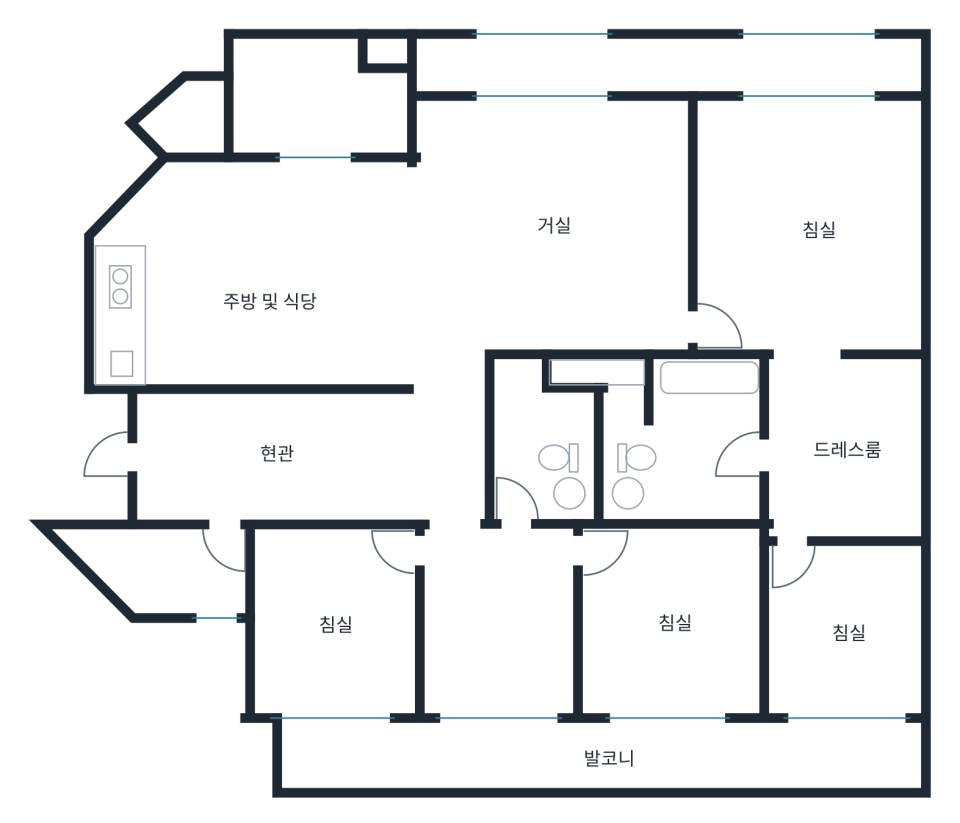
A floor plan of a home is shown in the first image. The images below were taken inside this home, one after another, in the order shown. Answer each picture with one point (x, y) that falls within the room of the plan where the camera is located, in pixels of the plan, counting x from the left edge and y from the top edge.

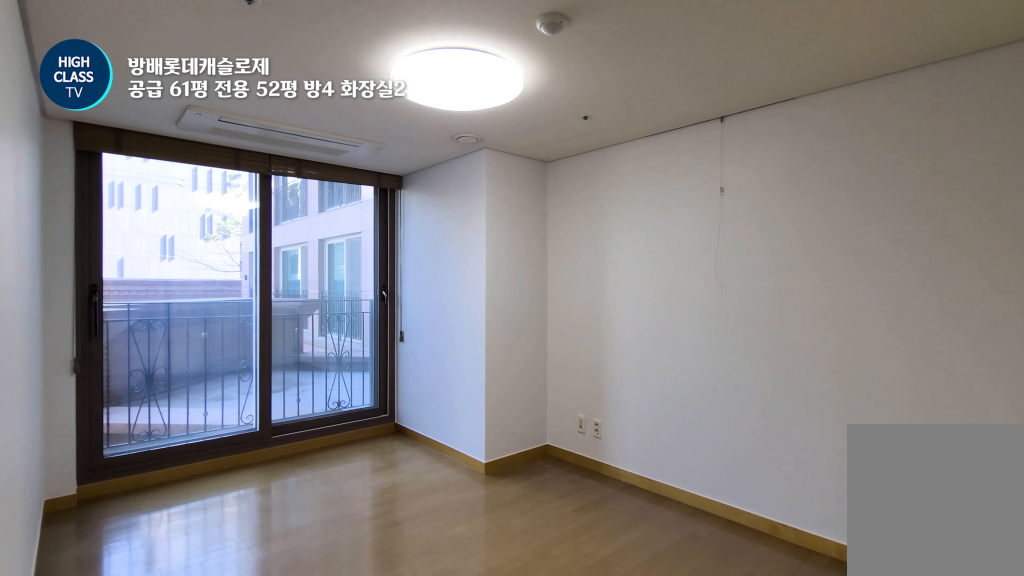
(339, 653)
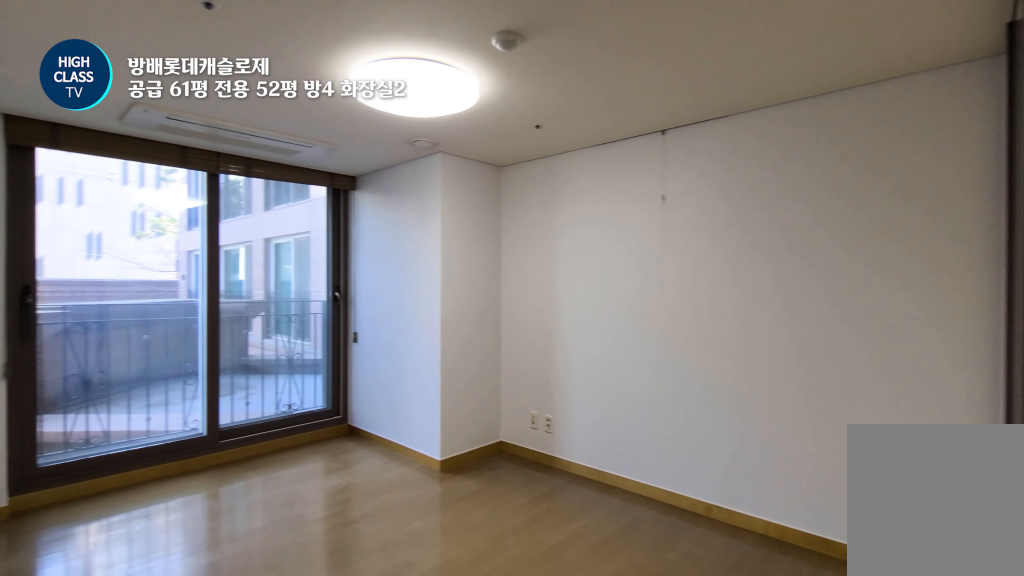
(339, 653)
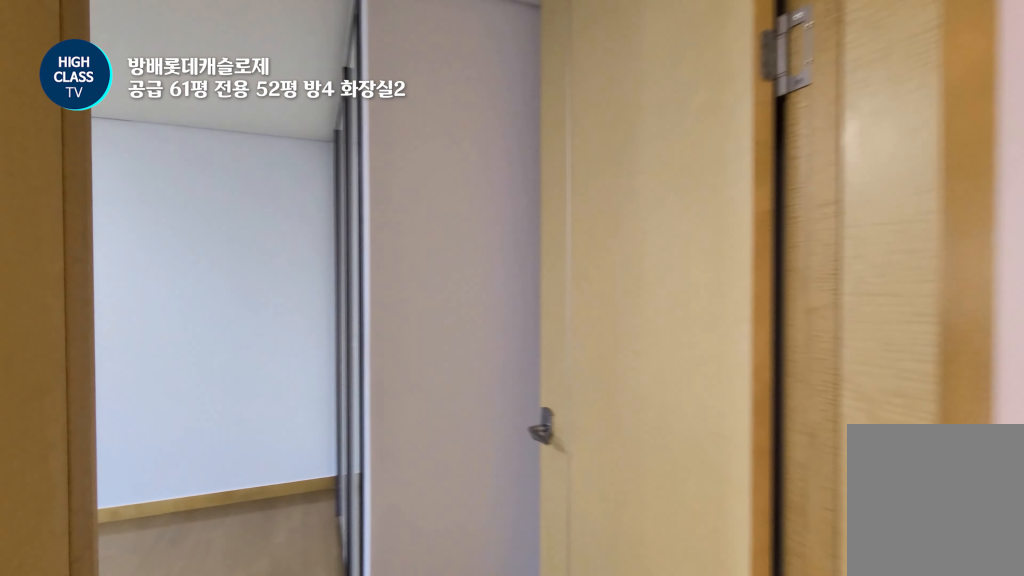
(498, 624)
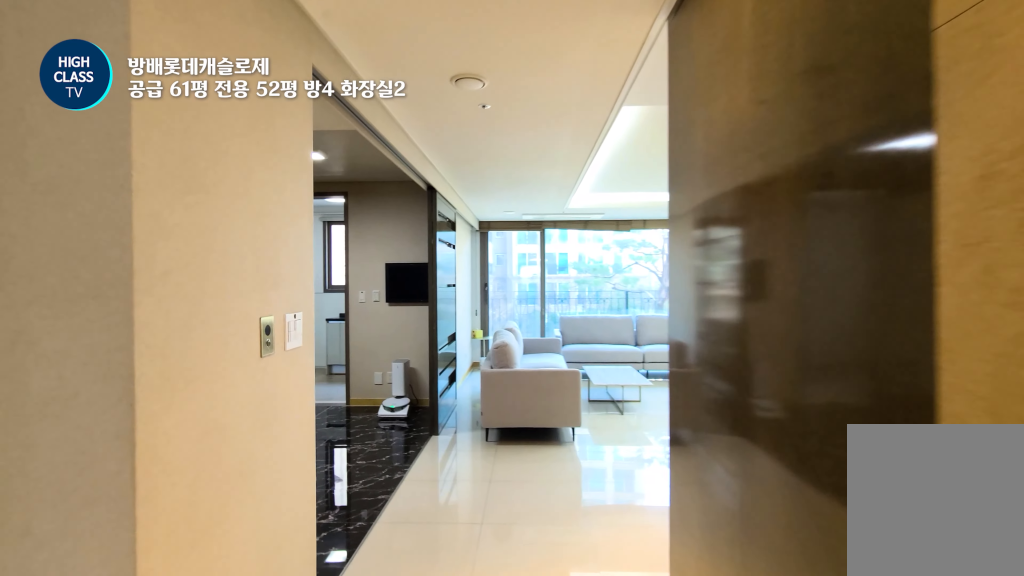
(449, 437)
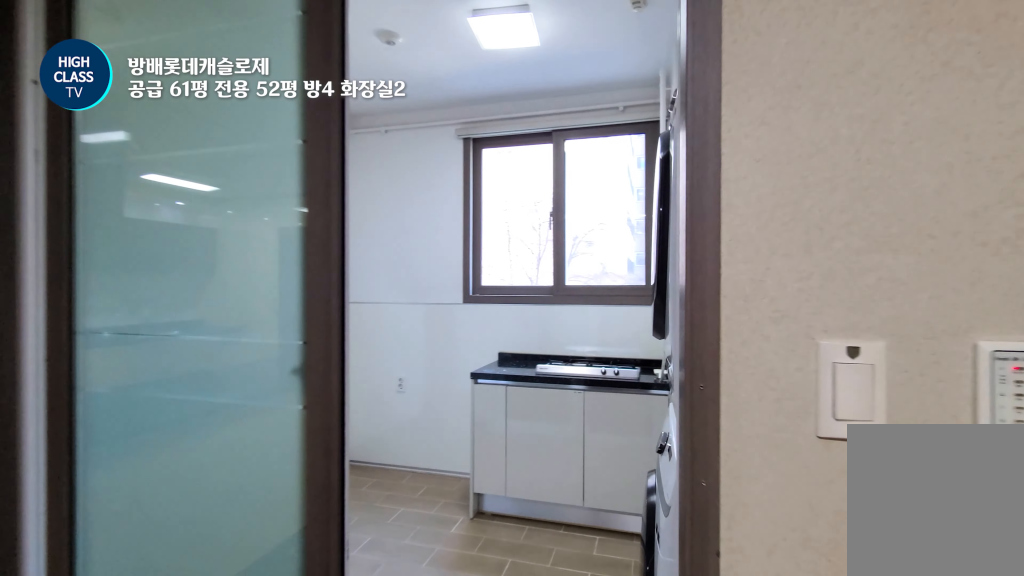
(262, 270)
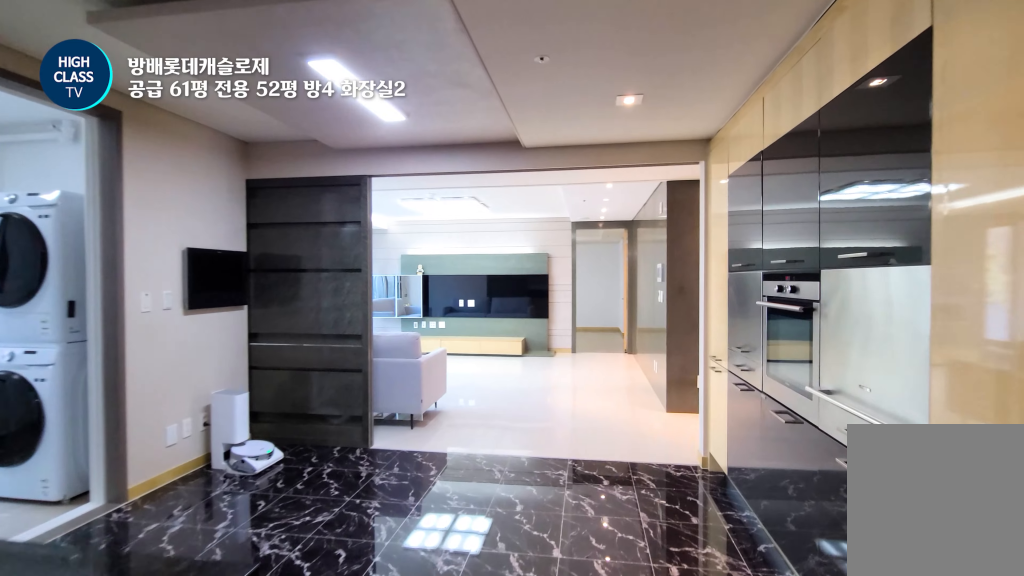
(262, 270)
